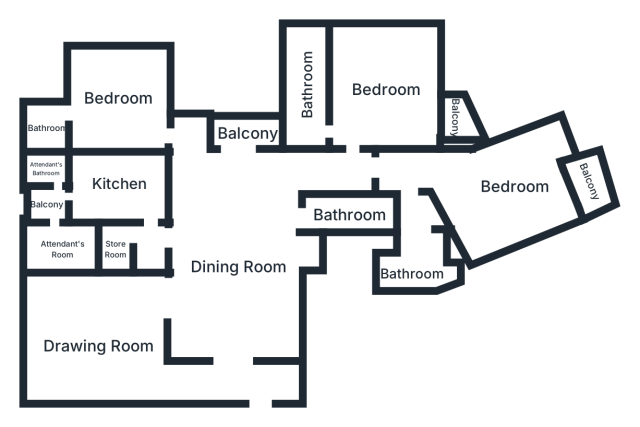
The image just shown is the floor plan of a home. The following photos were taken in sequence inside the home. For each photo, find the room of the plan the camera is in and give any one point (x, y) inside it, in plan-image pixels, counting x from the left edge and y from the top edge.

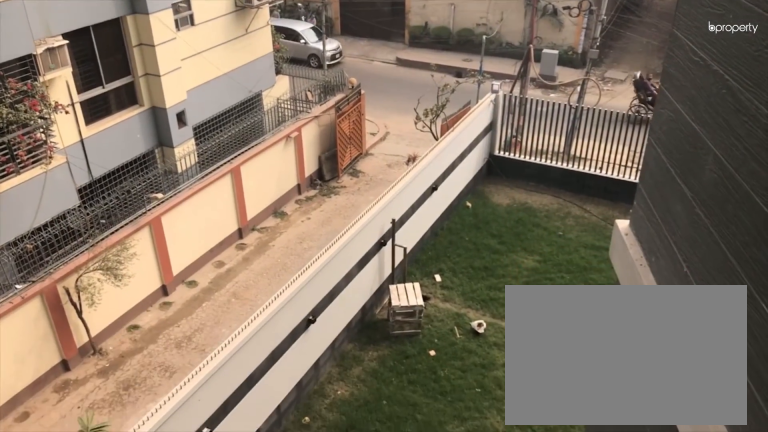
(454, 114)
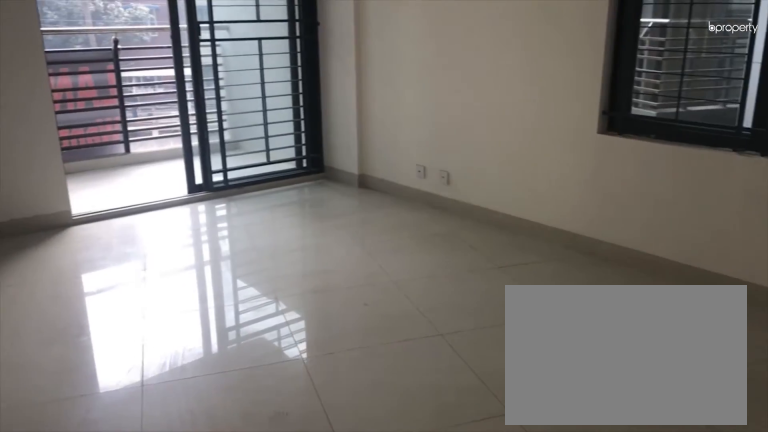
(514, 186)
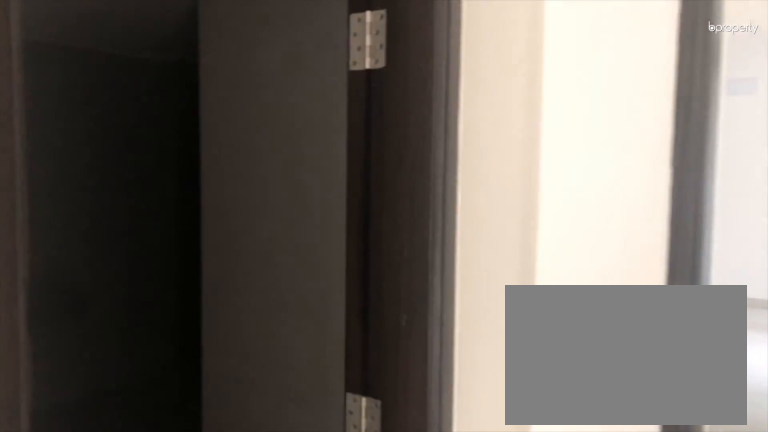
(420, 263)
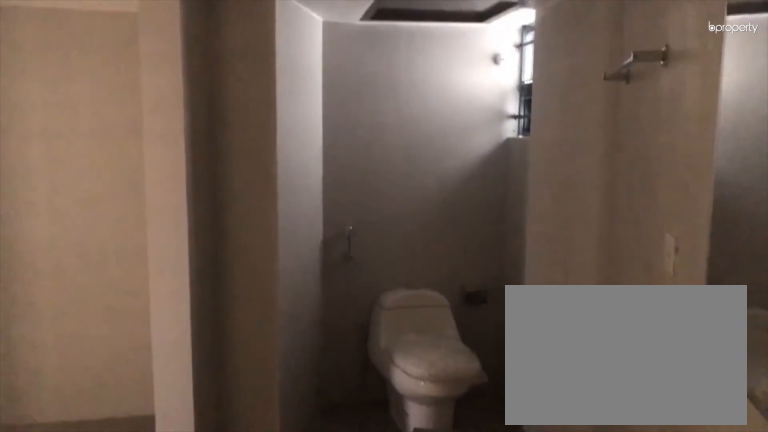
(420, 263)
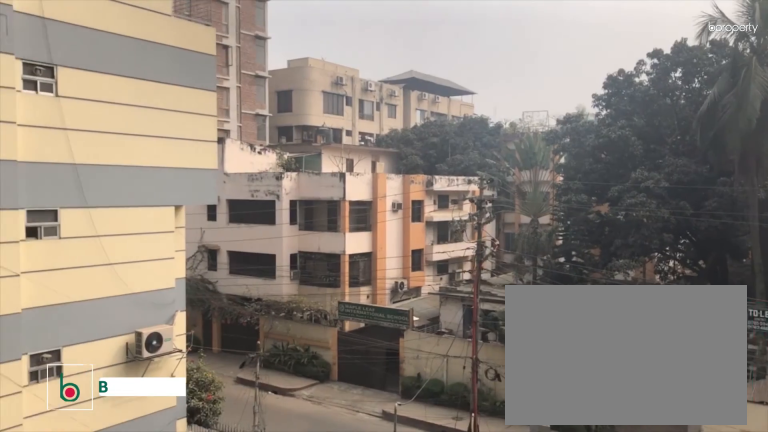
(592, 184)
